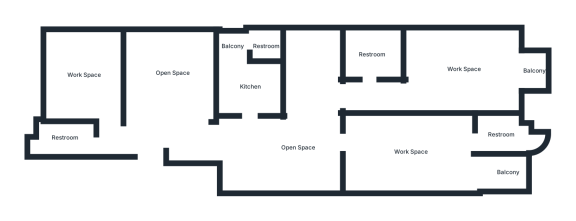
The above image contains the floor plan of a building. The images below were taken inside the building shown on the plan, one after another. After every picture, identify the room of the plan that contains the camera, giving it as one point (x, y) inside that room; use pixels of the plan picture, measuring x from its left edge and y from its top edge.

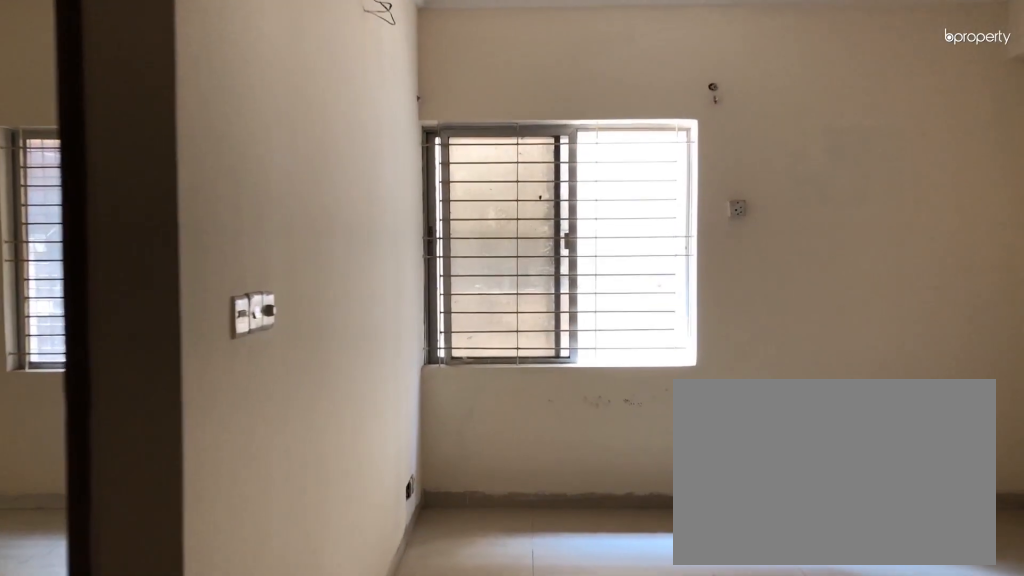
(151, 138)
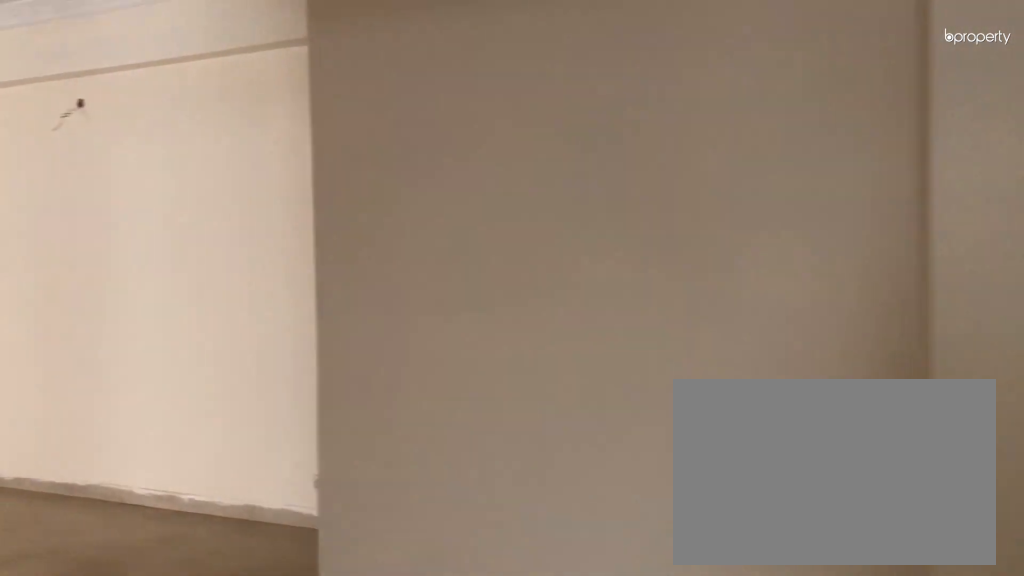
(207, 135)
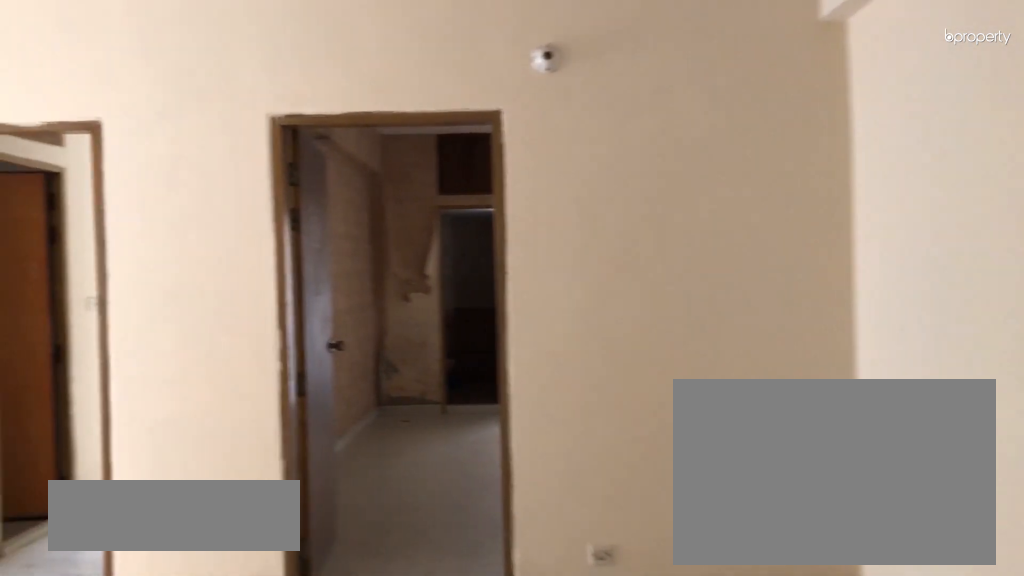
(297, 148)
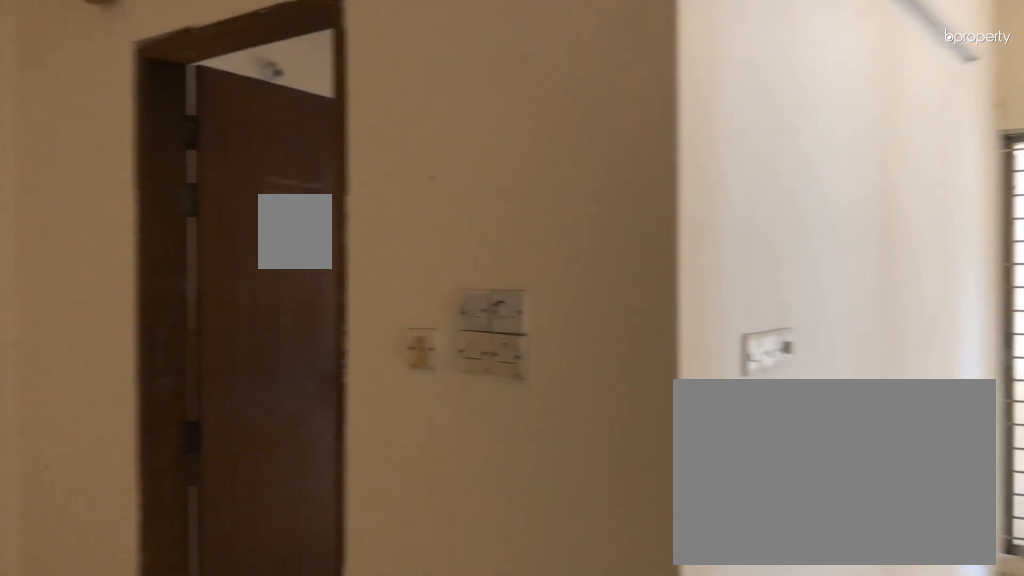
(297, 148)
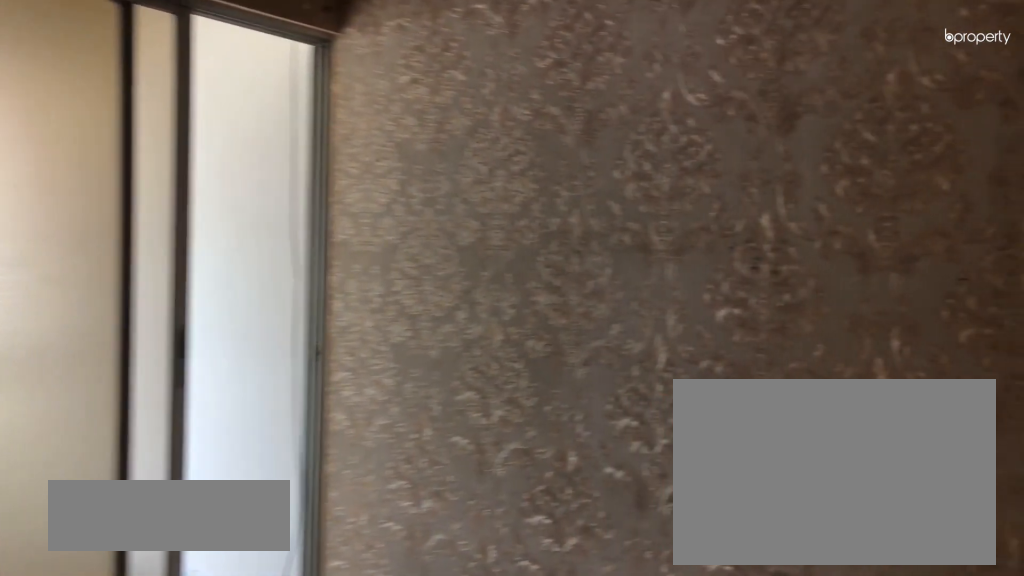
(410, 153)
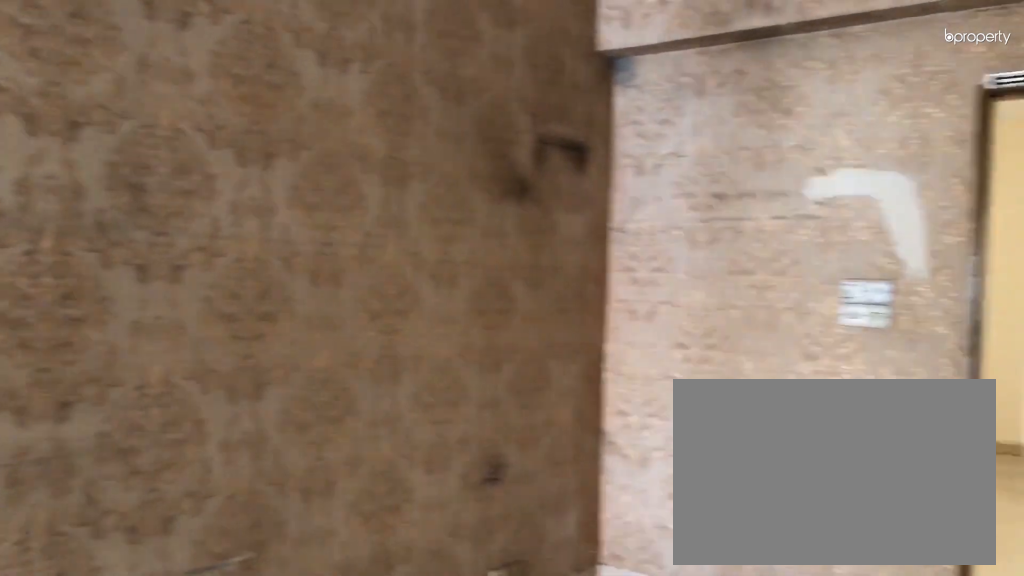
(410, 153)
